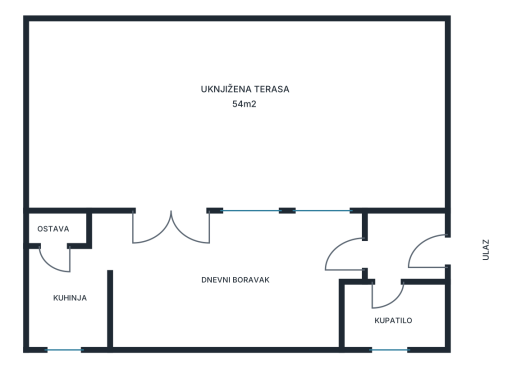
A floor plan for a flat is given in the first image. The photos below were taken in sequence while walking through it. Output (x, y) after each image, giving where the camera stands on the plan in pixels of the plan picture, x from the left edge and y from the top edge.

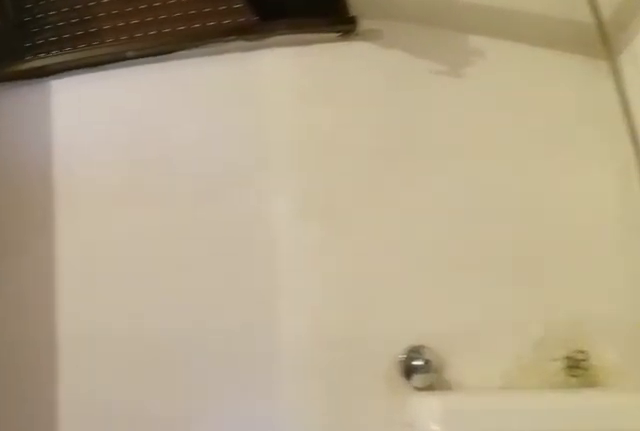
(354, 289)
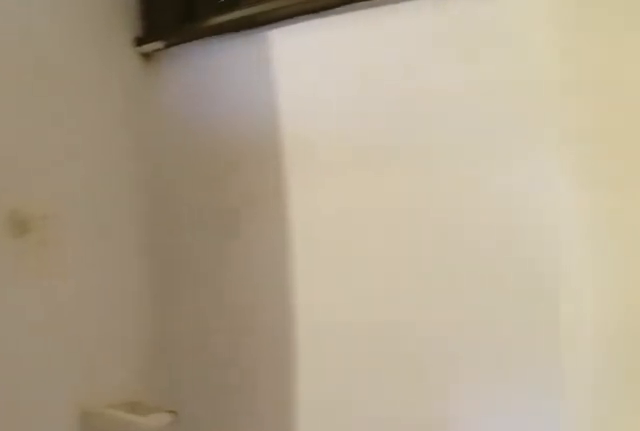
(353, 293)
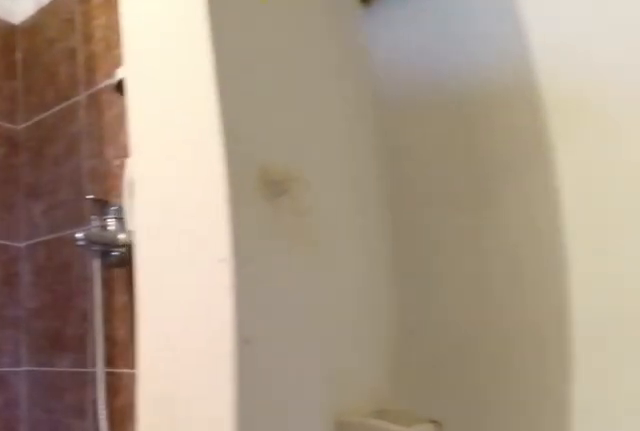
(352, 297)
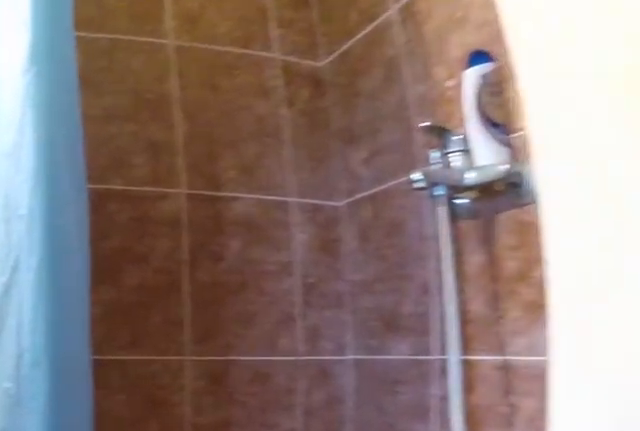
(353, 305)
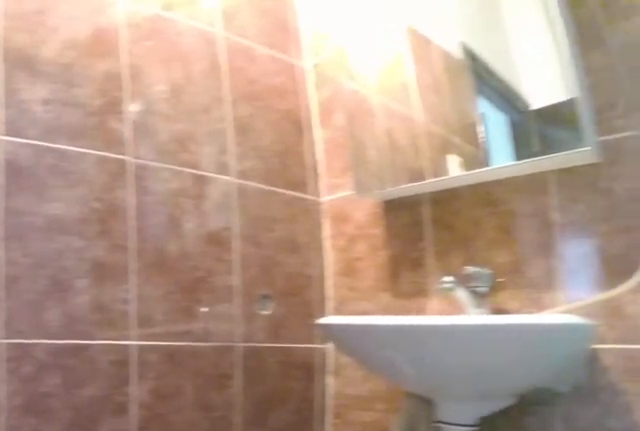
(361, 313)
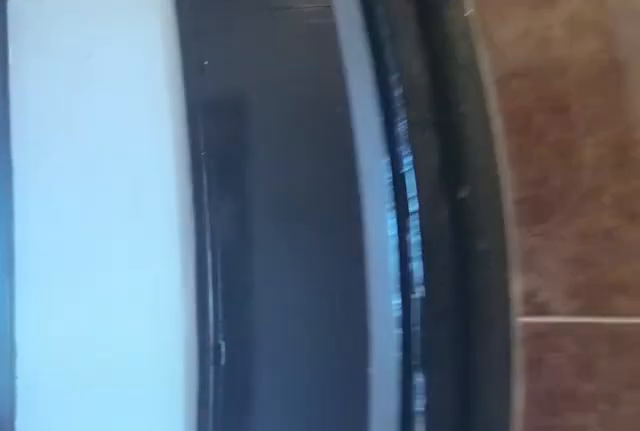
(375, 303)
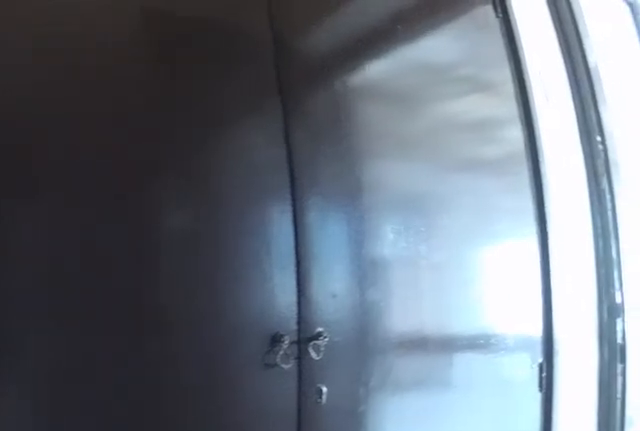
(378, 268)
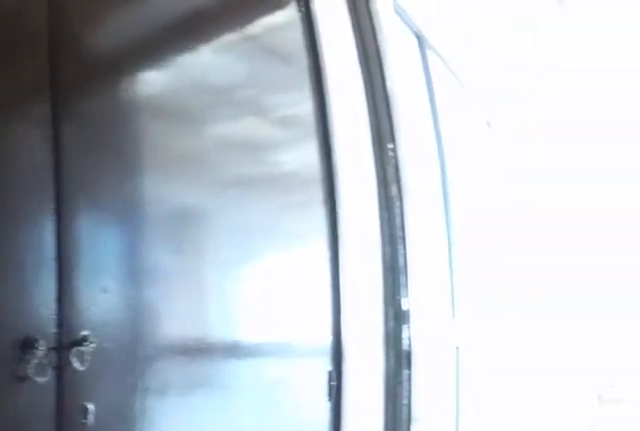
(372, 264)
